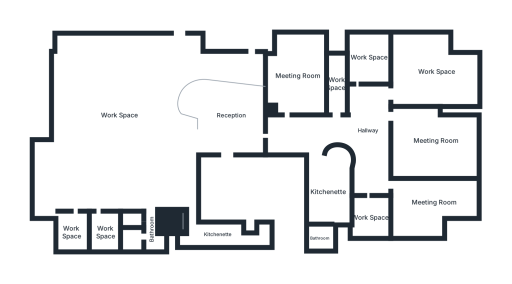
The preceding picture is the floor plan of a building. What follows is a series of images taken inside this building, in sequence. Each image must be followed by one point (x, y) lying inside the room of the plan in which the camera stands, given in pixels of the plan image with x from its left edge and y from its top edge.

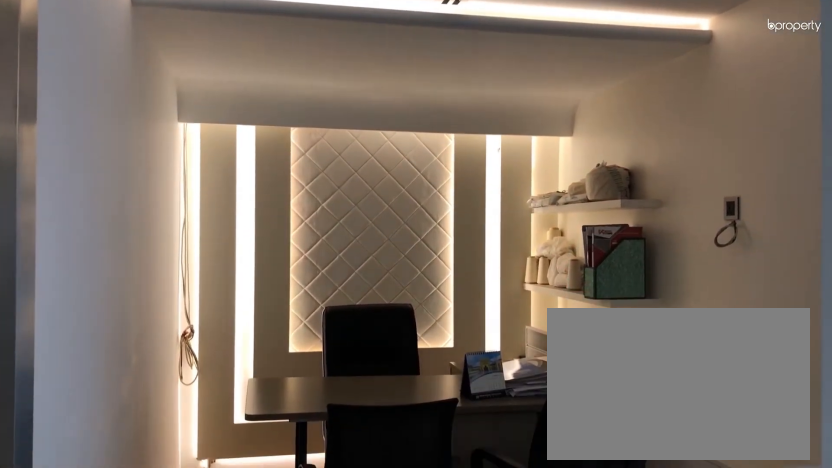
(337, 84)
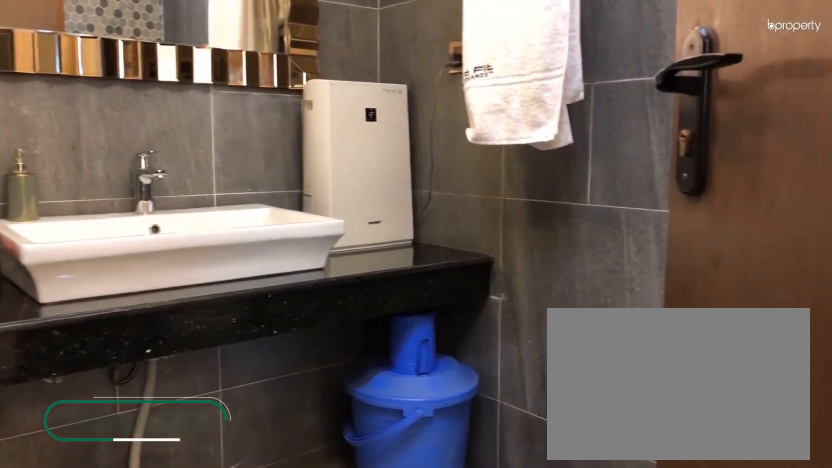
(320, 238)
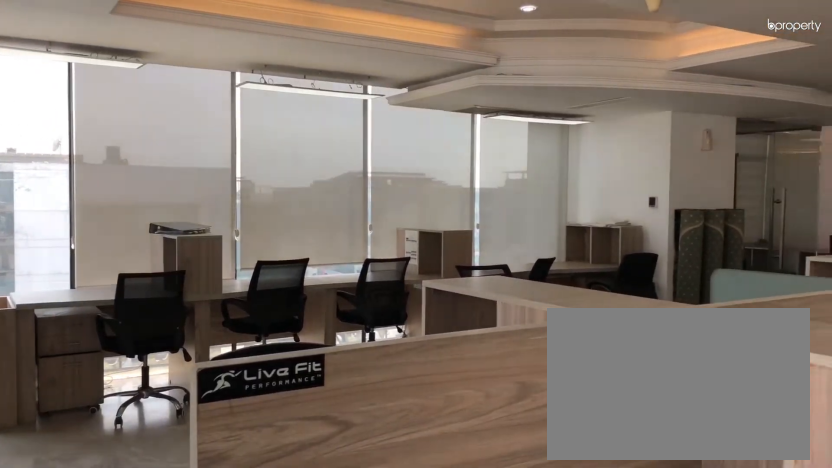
(119, 115)
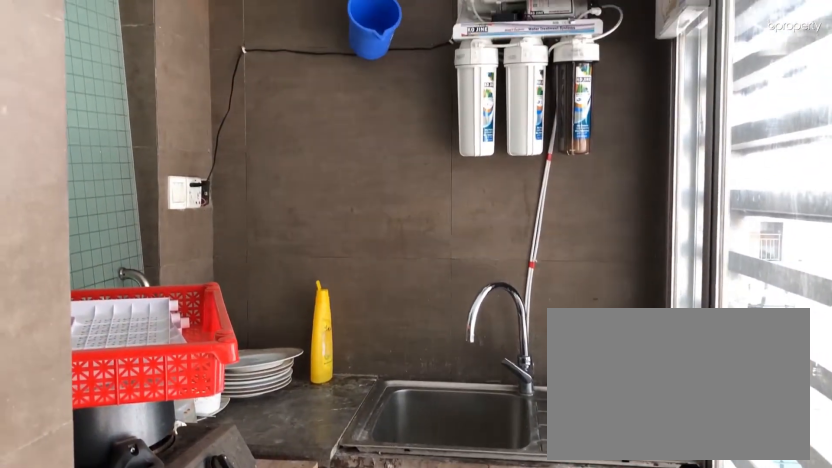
(263, 236)
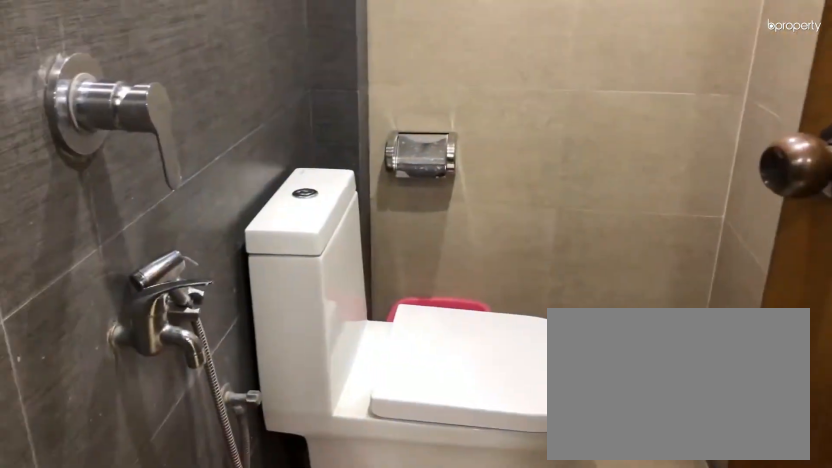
(133, 220)
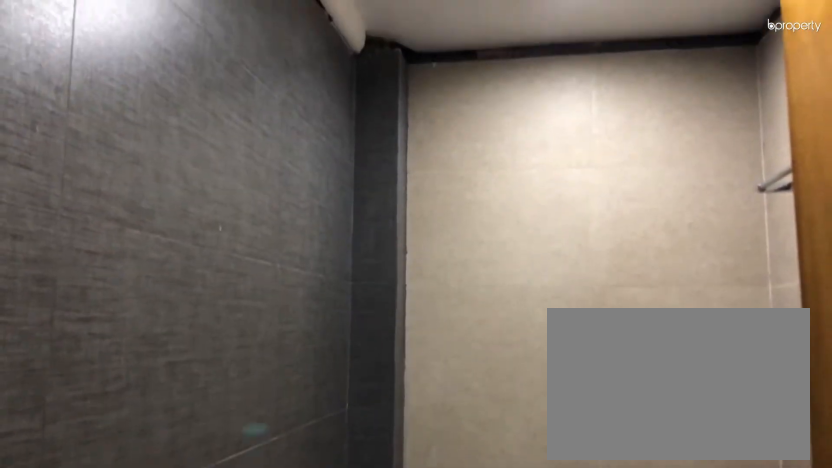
(133, 220)
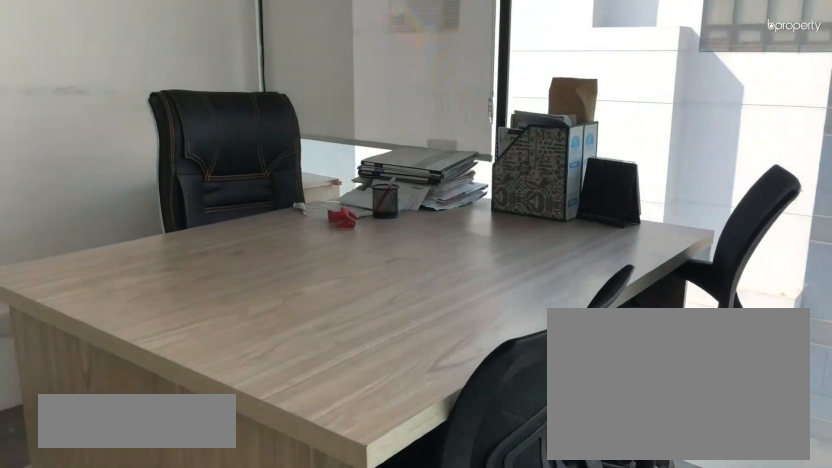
(104, 230)
